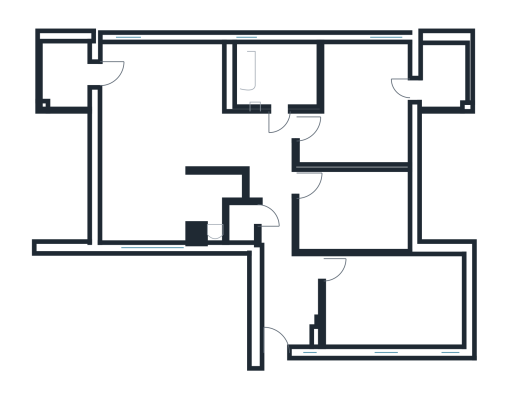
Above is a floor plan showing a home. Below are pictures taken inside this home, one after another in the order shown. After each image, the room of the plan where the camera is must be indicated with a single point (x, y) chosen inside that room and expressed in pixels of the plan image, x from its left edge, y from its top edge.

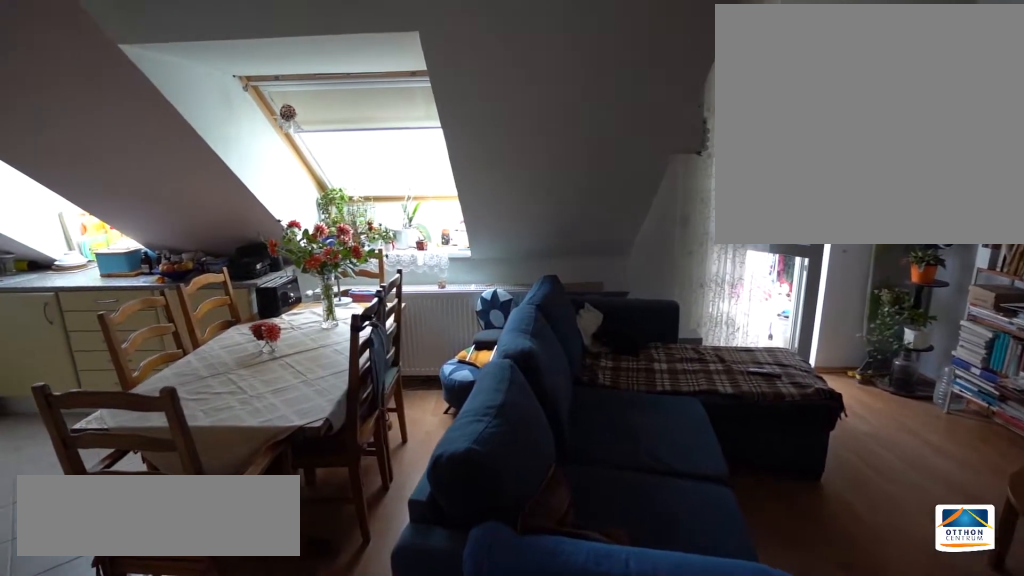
(168, 101)
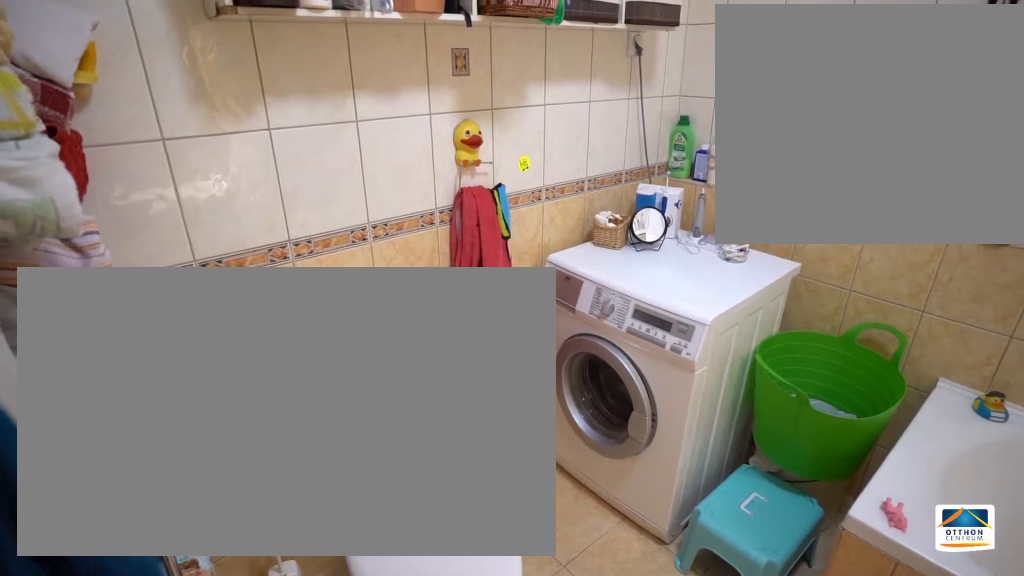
(280, 76)
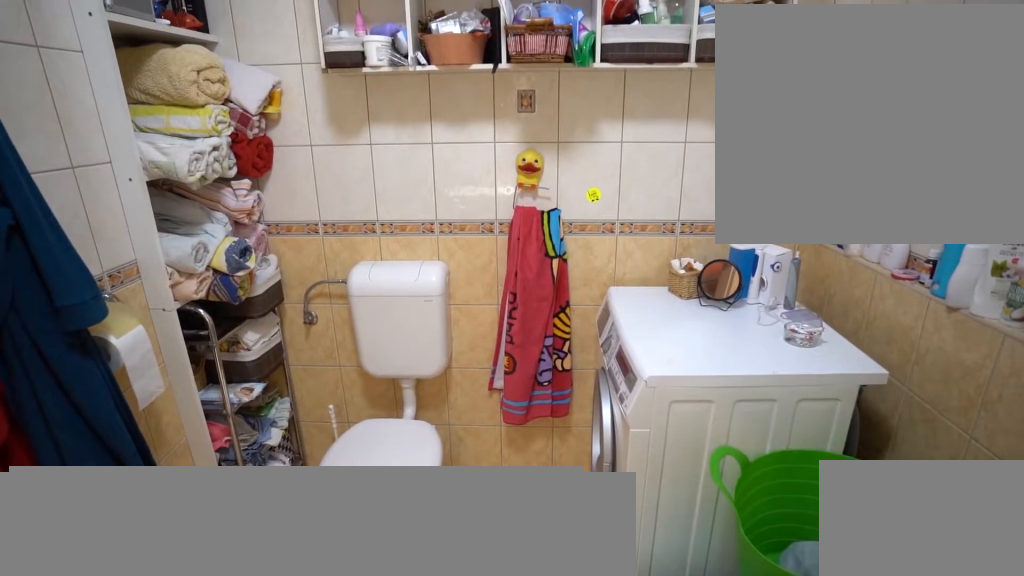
(280, 76)
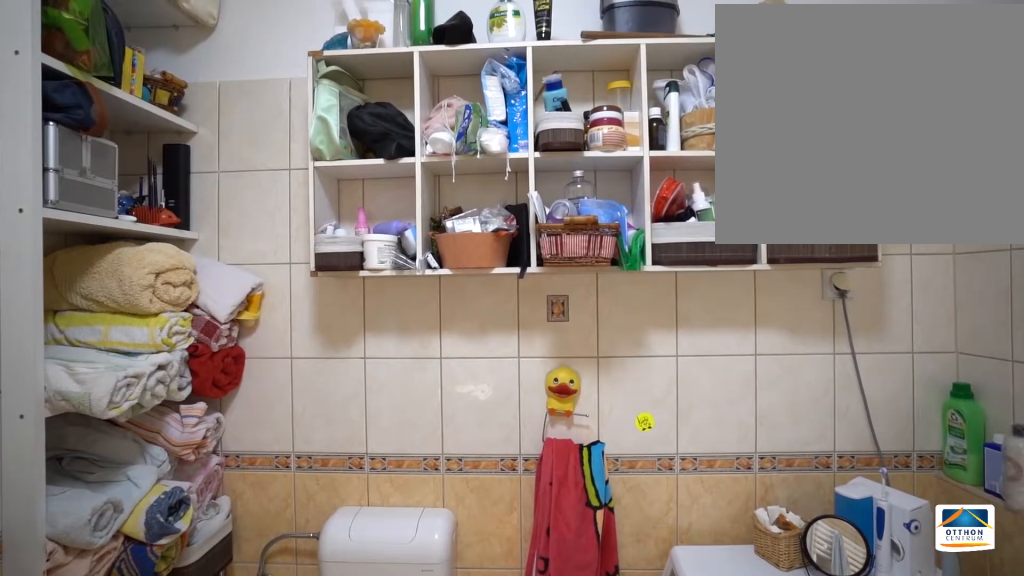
(280, 76)
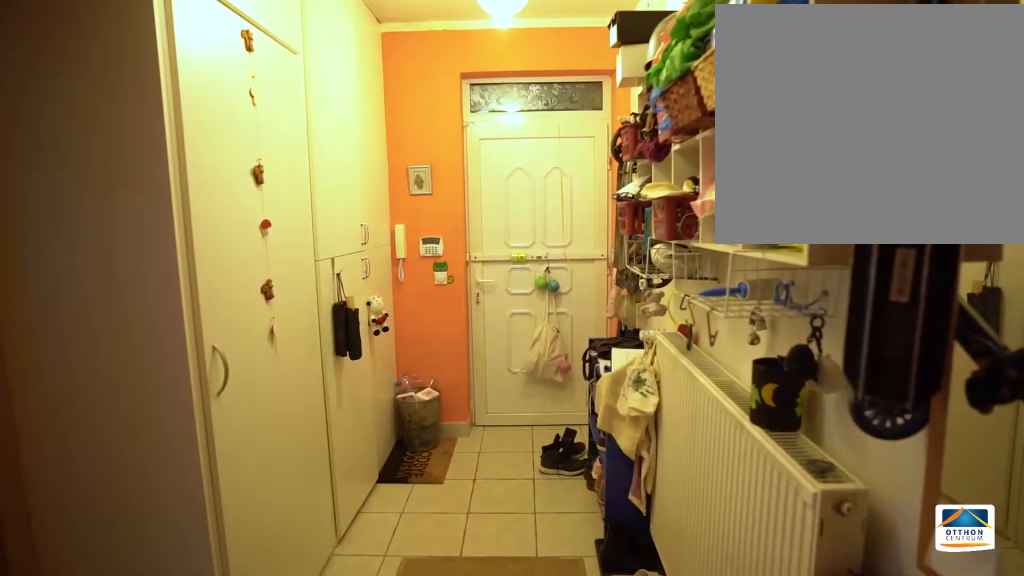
(279, 281)
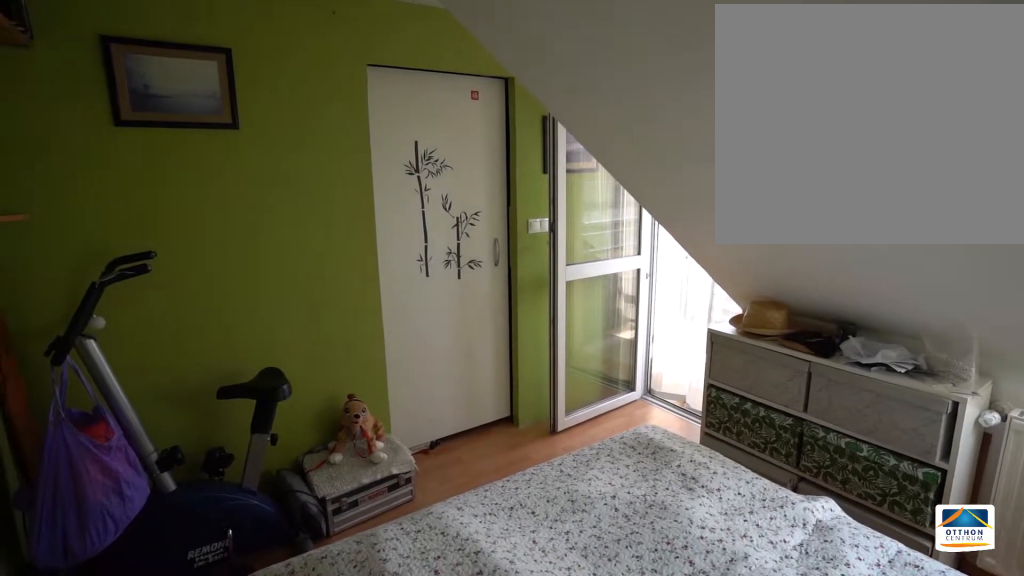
(370, 99)
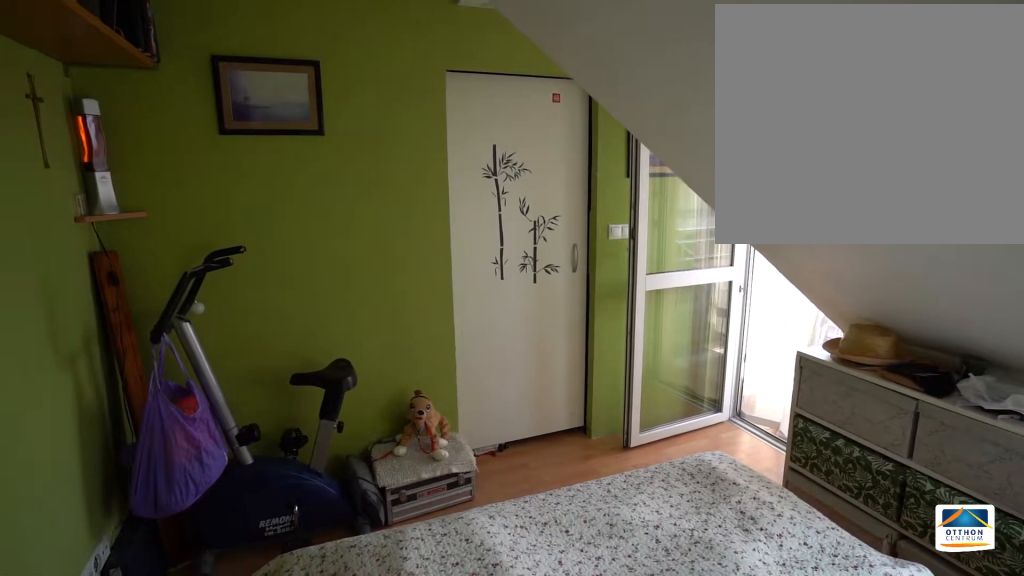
(370, 99)
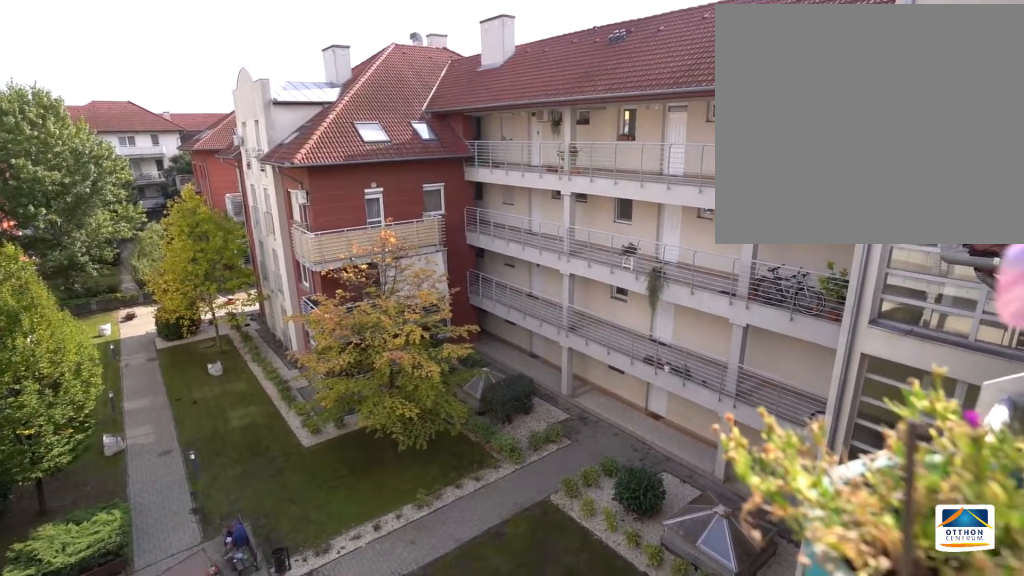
(446, 76)
